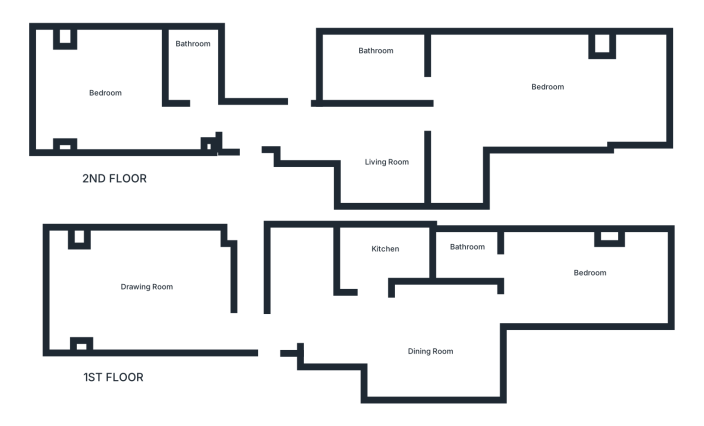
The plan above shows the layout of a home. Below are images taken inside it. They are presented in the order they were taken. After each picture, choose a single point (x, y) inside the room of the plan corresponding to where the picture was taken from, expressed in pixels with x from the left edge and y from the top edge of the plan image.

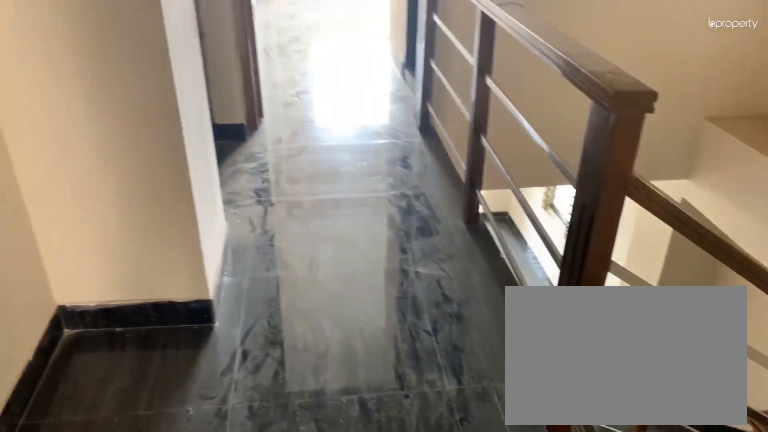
(342, 132)
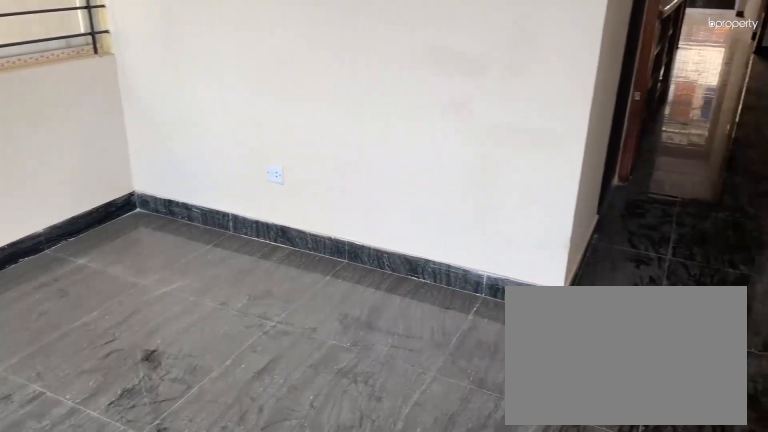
(108, 86)
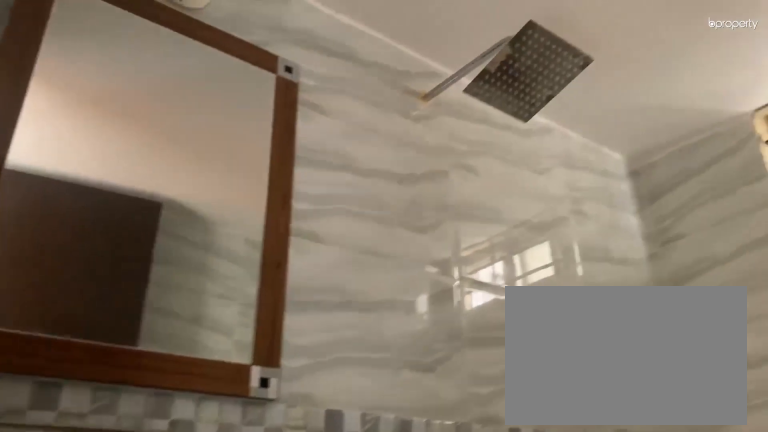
(198, 71)
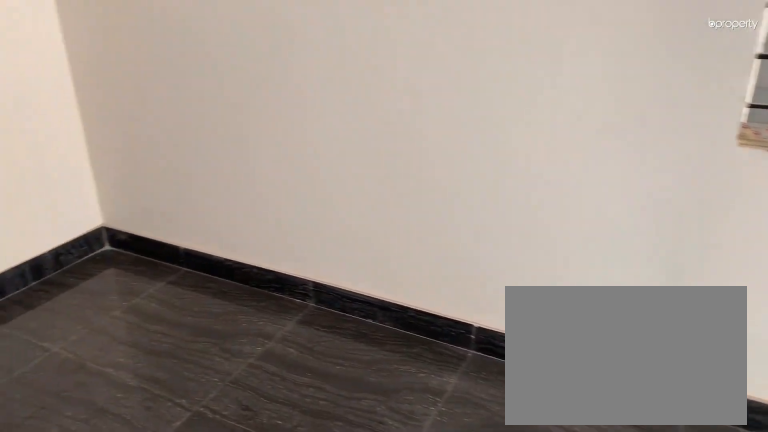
(542, 99)
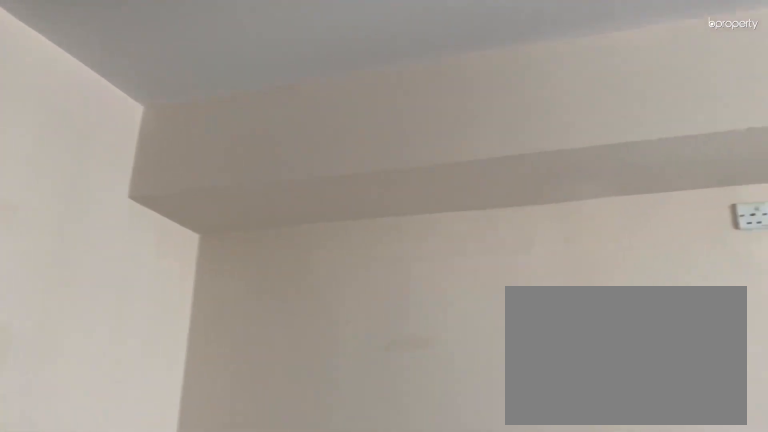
(534, 90)
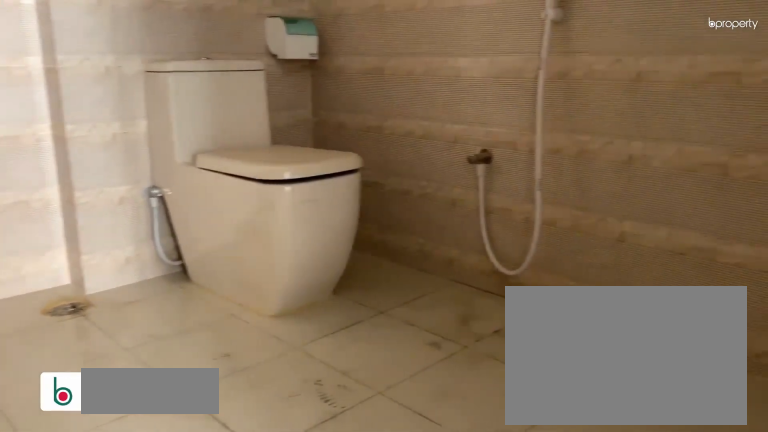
(371, 63)
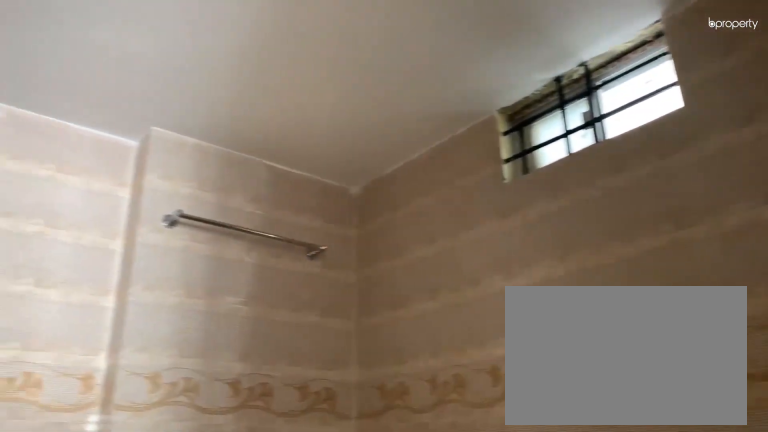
(371, 63)
